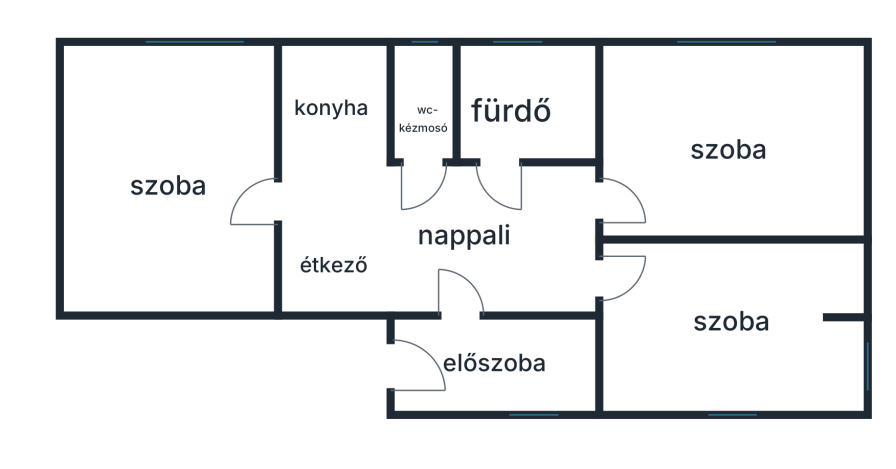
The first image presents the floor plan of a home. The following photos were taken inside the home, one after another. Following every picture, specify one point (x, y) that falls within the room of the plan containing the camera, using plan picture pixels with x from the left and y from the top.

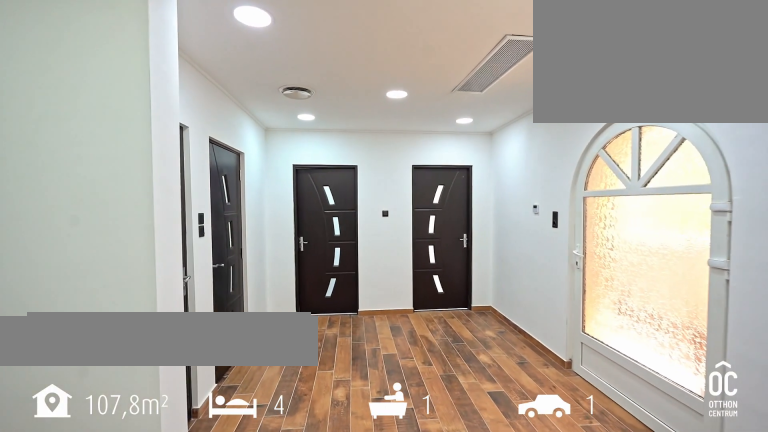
(423, 233)
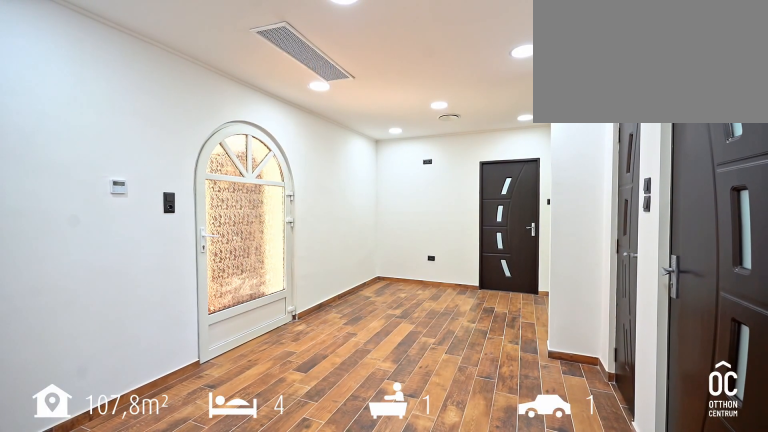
(423, 234)
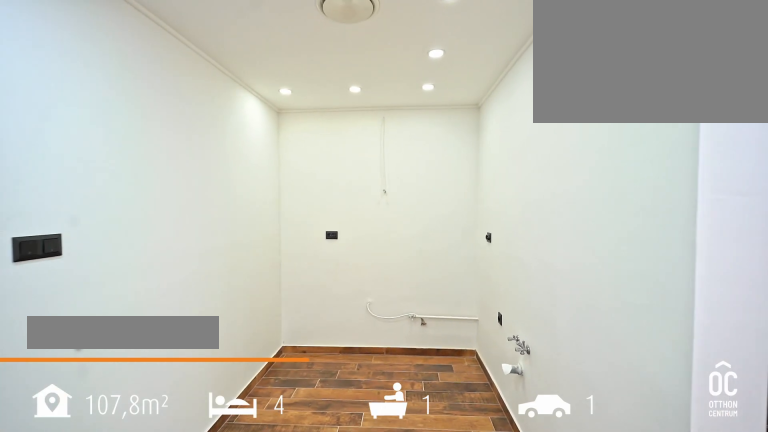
(335, 116)
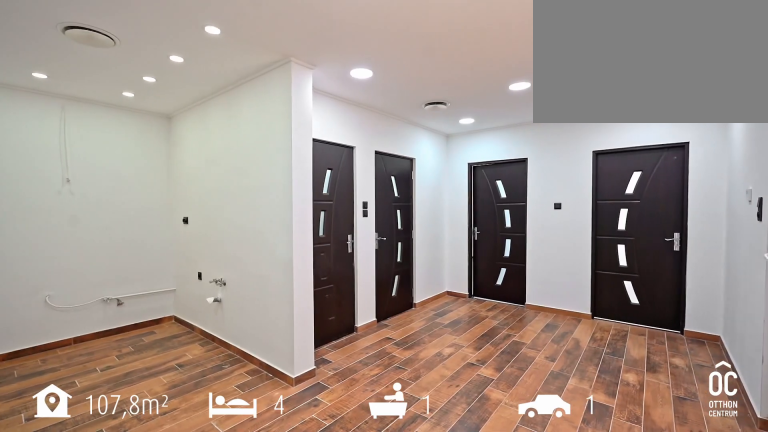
(423, 233)
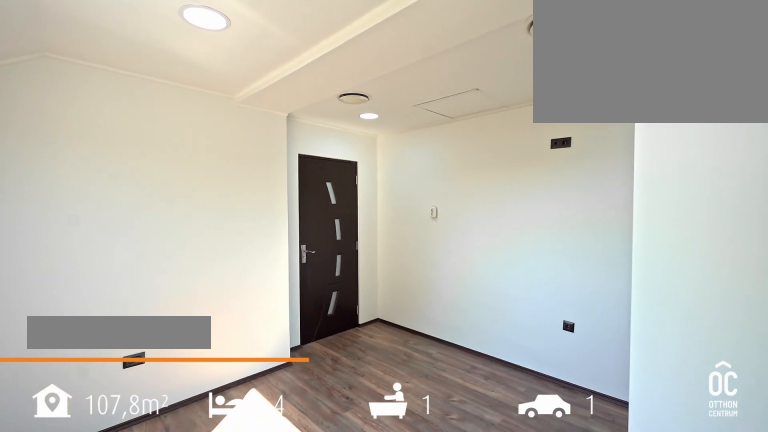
(730, 324)
